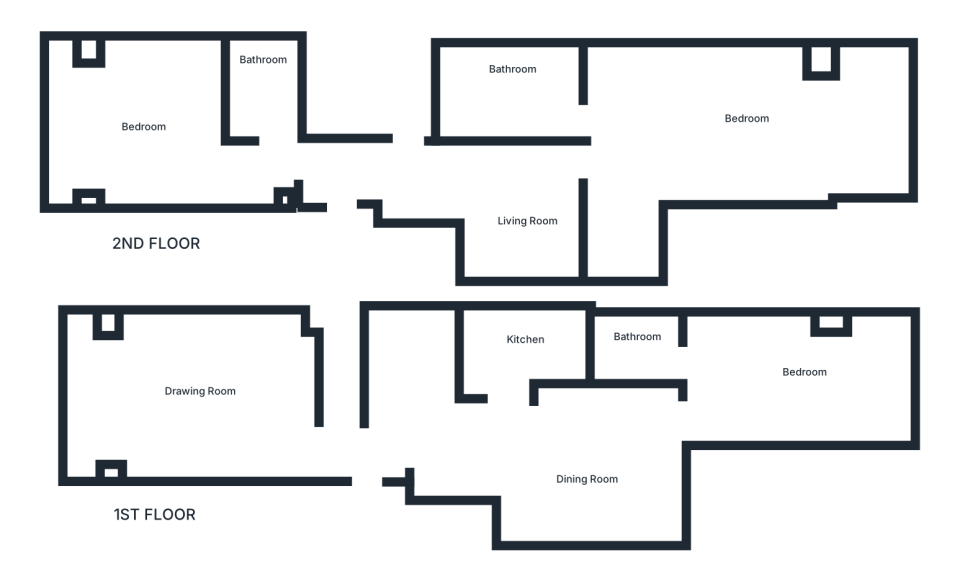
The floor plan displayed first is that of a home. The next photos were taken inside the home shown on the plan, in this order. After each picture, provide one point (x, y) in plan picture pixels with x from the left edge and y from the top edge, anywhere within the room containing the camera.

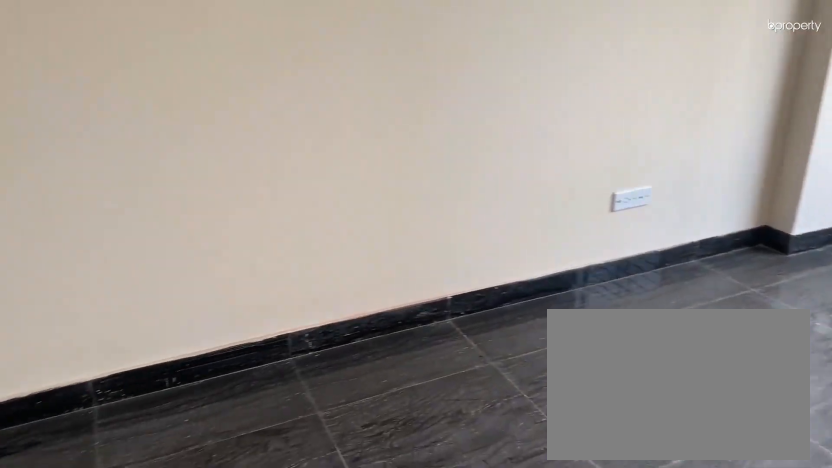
(174, 397)
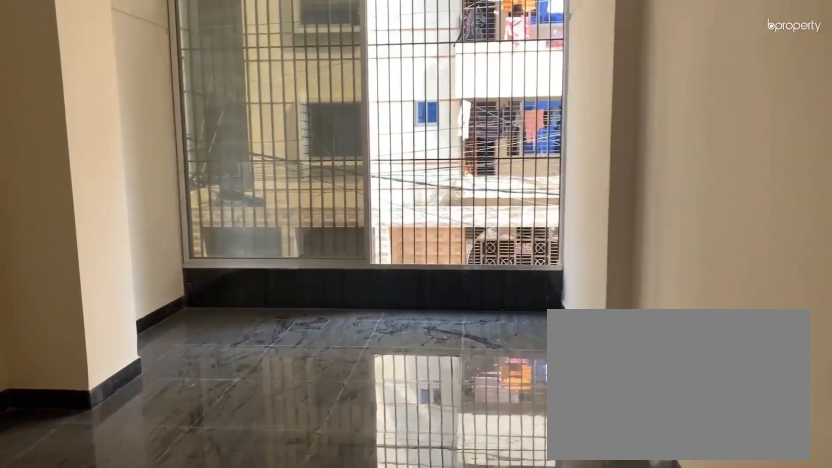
(798, 377)
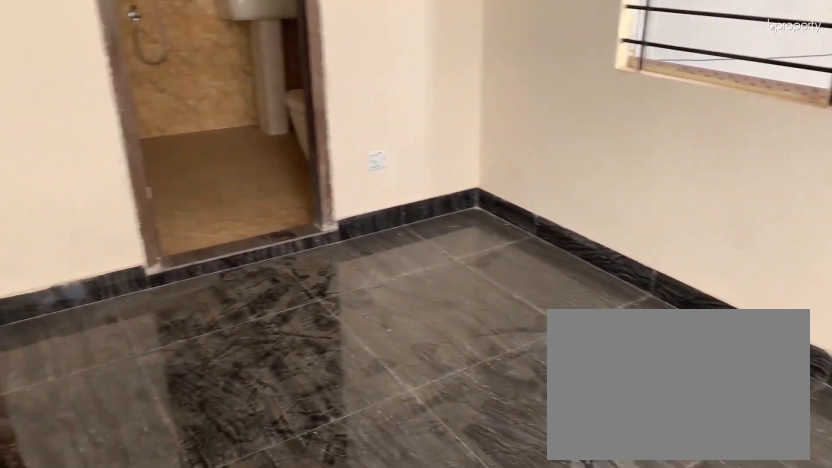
(798, 377)
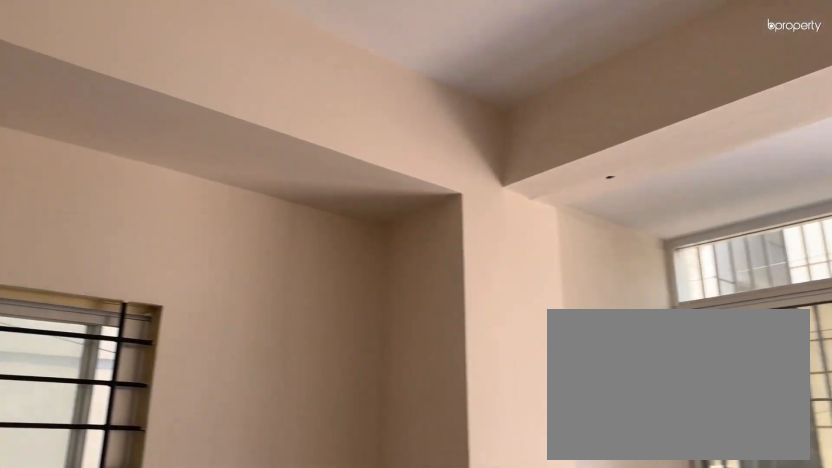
(798, 377)
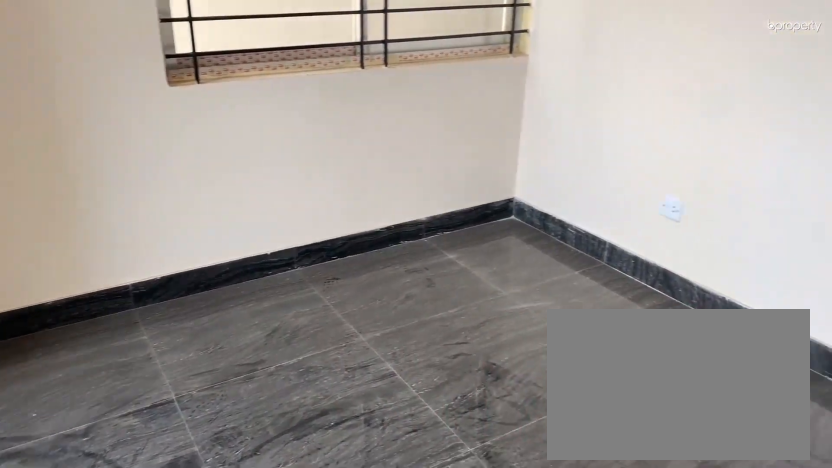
(147, 118)
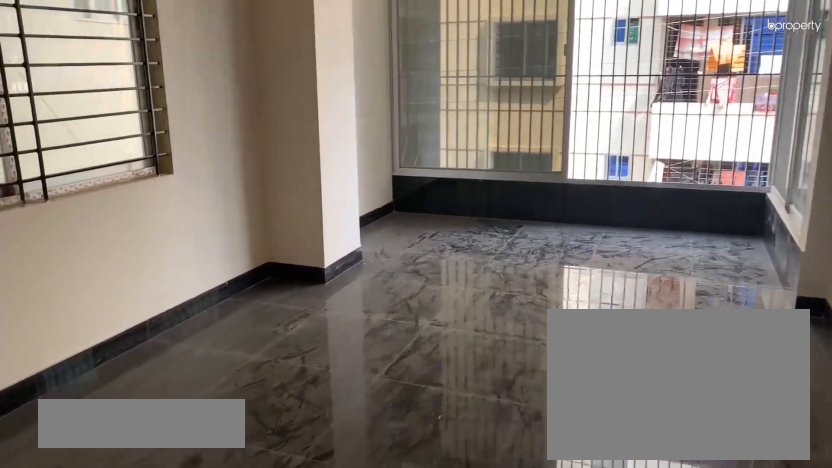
(739, 135)
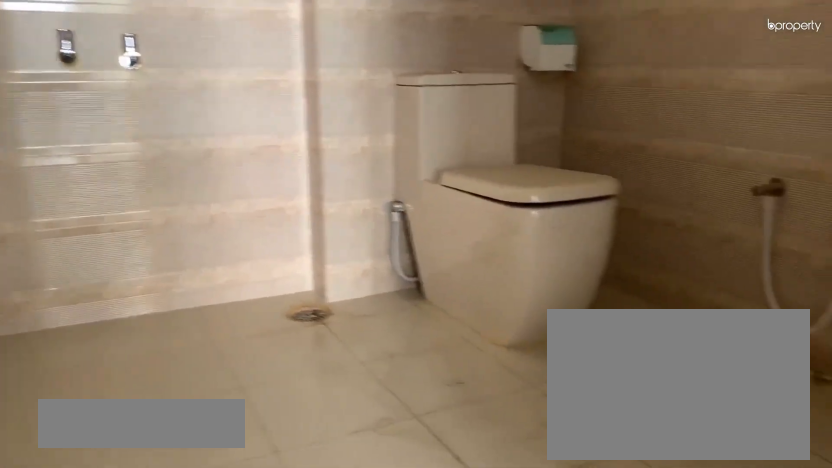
(507, 87)
